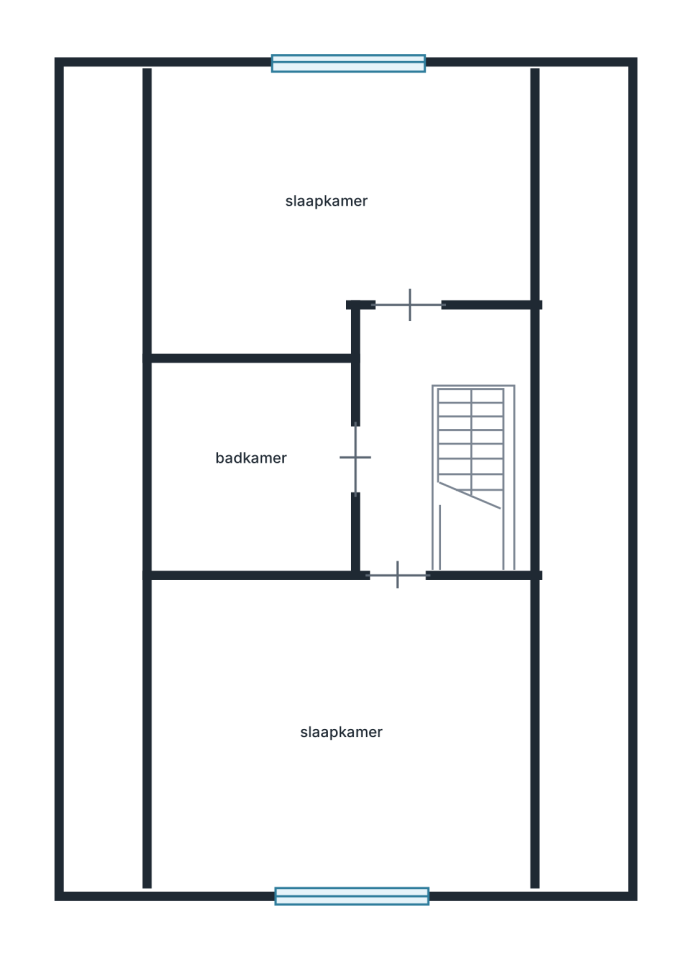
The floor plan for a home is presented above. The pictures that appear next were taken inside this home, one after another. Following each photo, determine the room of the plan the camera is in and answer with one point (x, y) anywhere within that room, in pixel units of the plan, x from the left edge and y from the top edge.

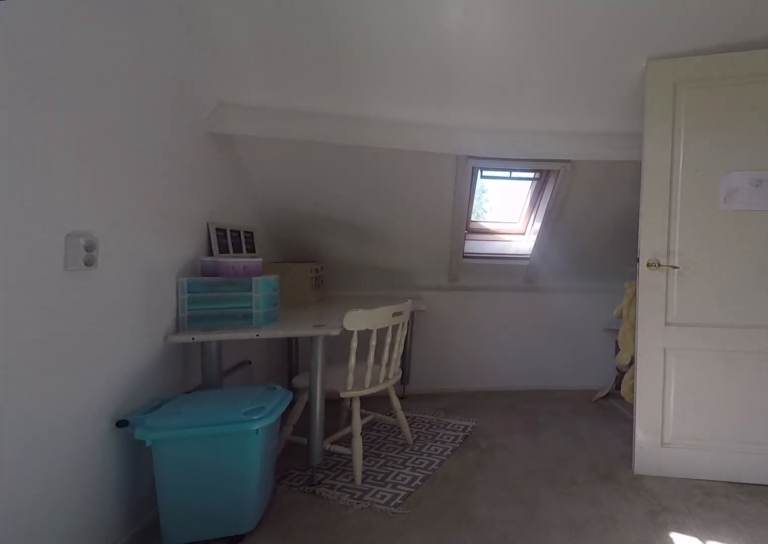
(332, 203)
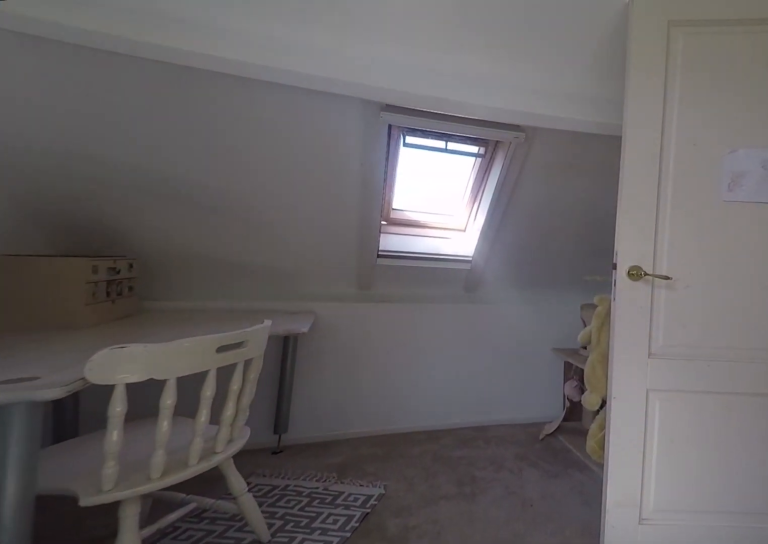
(332, 203)
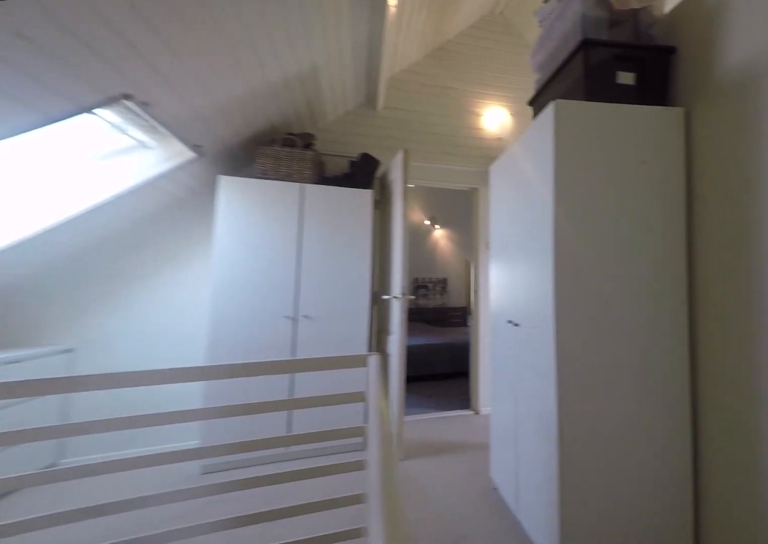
(434, 424)
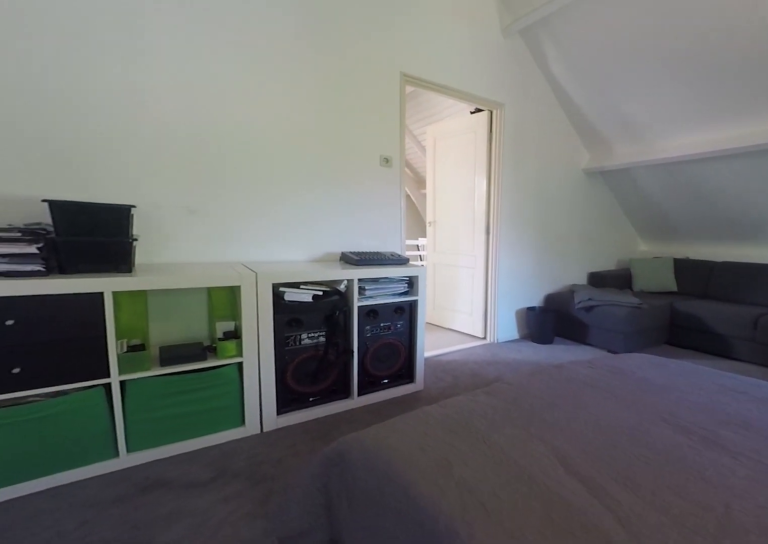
(395, 682)
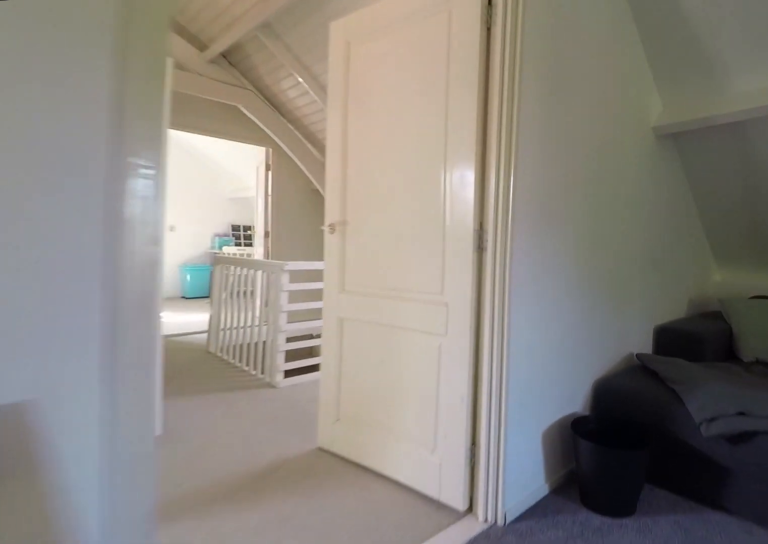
(395, 682)
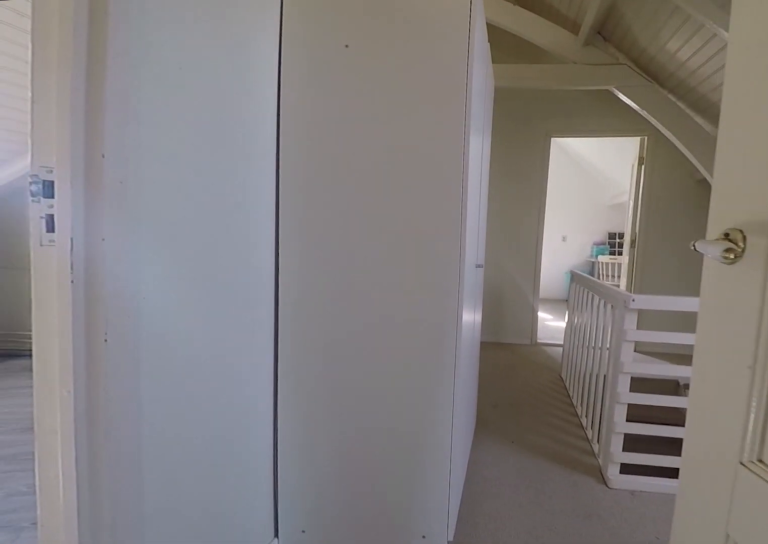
(434, 424)
